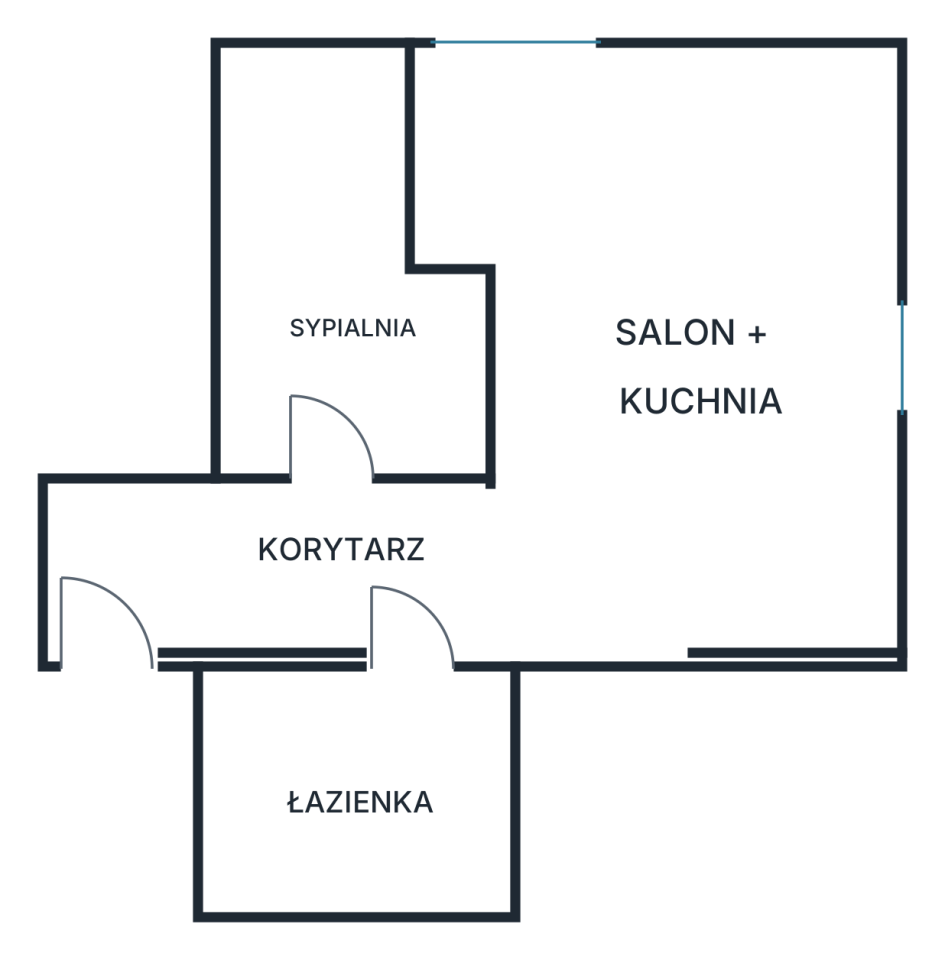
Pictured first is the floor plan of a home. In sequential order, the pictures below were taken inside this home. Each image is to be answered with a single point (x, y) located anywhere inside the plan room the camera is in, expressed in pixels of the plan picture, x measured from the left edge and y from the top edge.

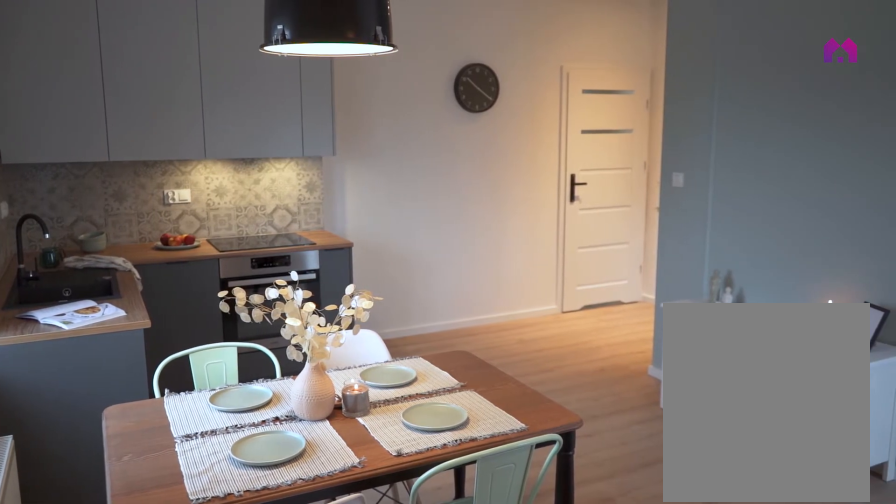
(659, 353)
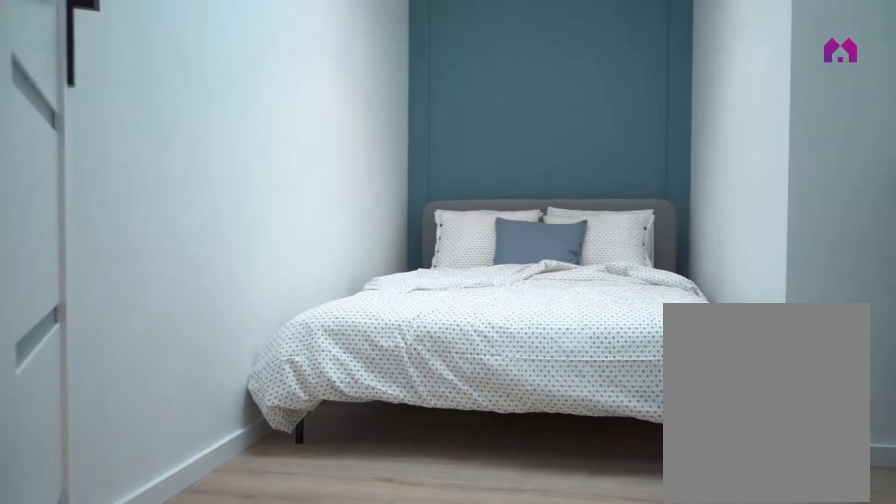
(336, 261)
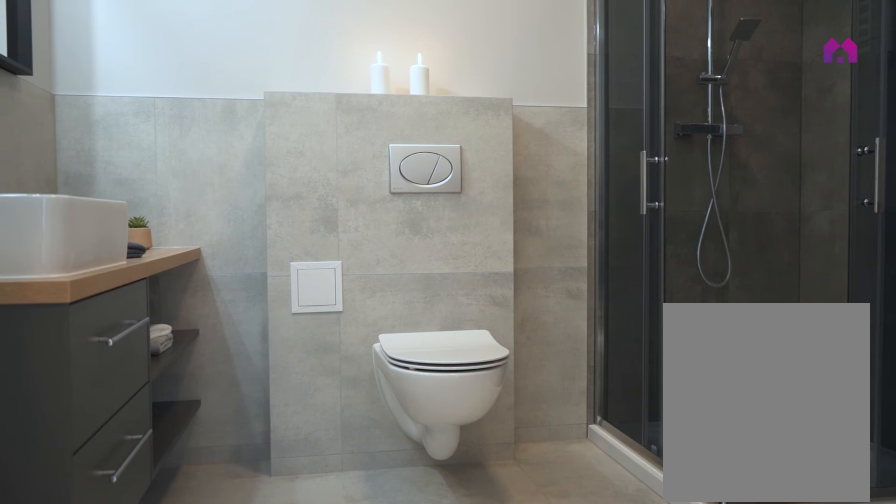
(356, 793)
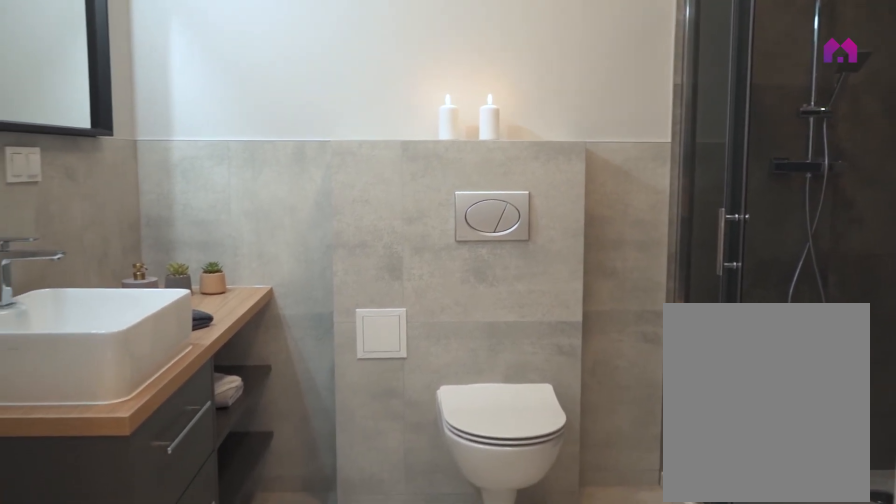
(356, 793)
